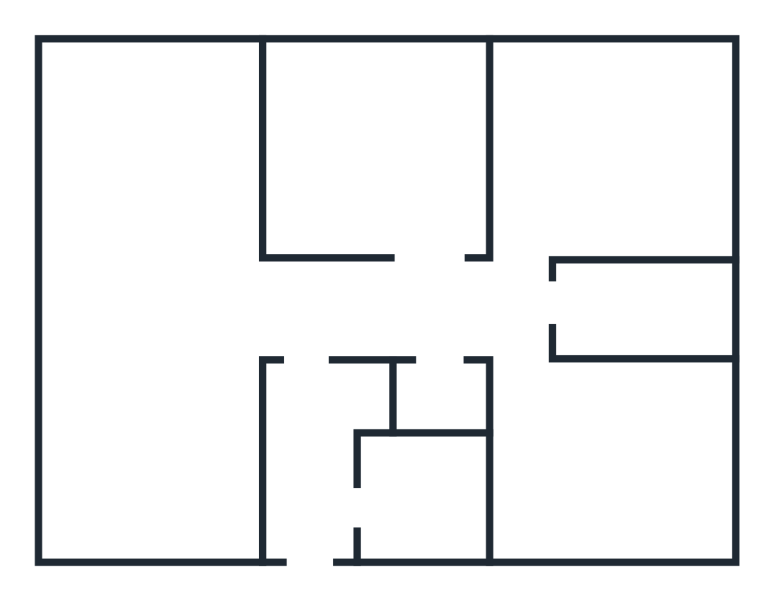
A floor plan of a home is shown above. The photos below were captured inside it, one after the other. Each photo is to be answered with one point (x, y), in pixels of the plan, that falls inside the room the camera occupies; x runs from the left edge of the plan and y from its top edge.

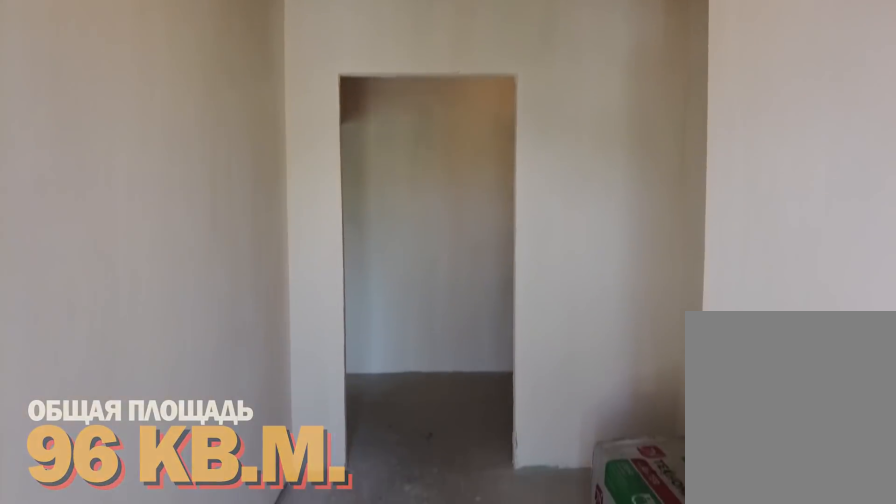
(311, 539)
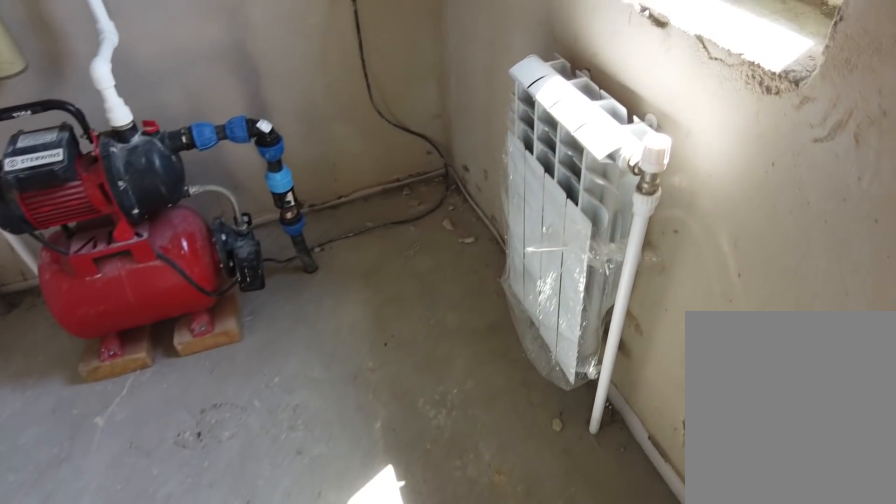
(395, 531)
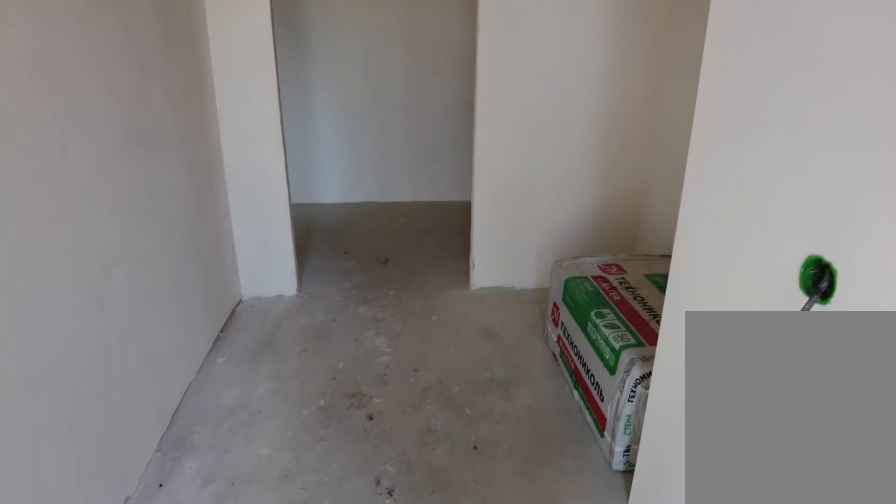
(324, 524)
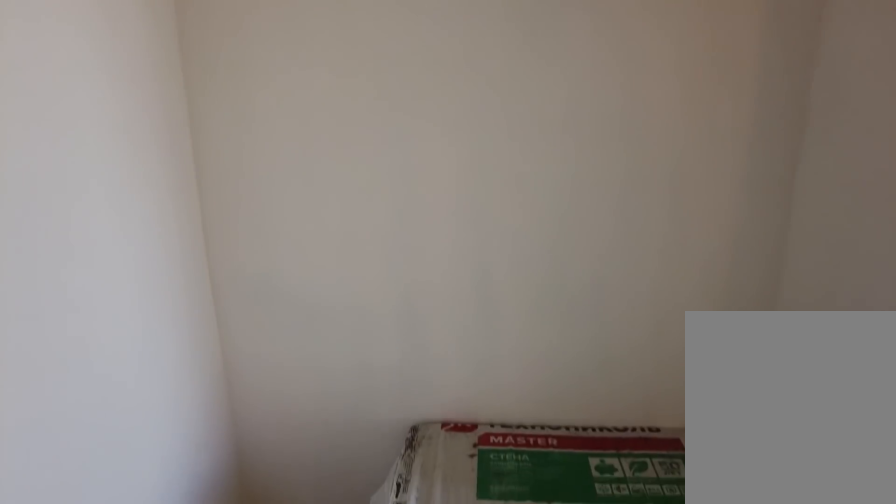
(303, 420)
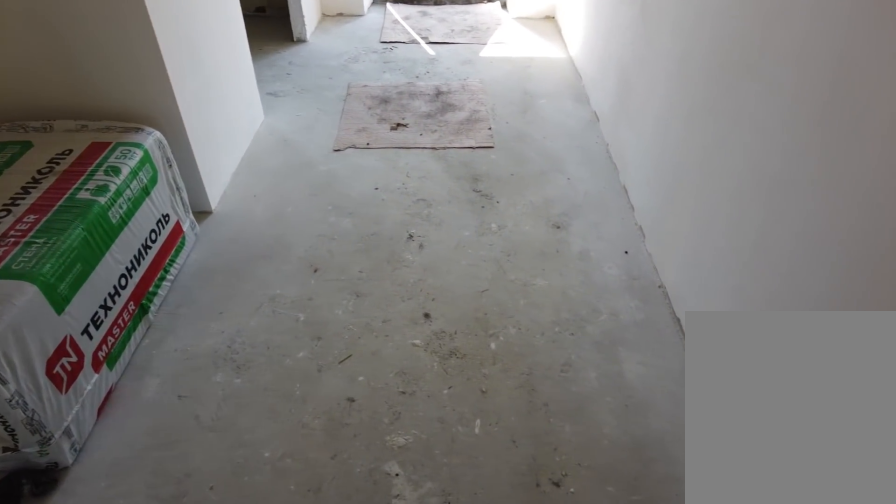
(303, 420)
